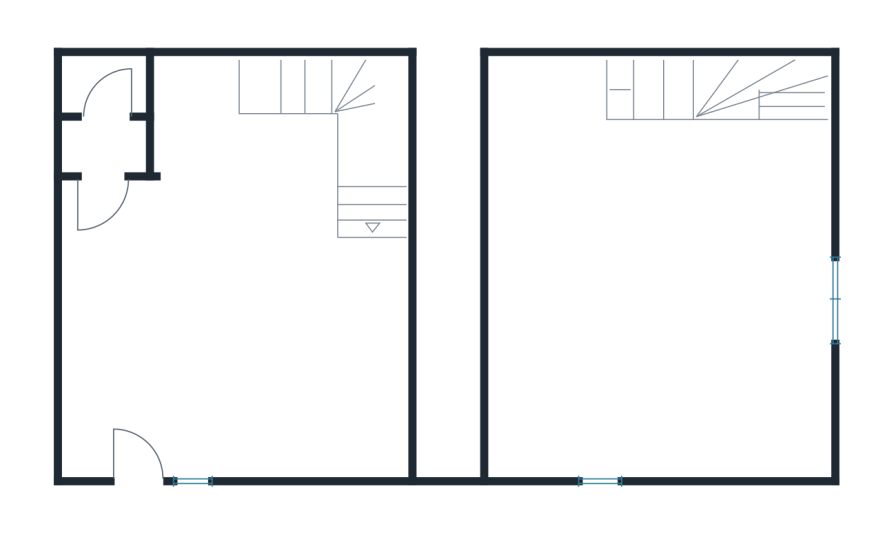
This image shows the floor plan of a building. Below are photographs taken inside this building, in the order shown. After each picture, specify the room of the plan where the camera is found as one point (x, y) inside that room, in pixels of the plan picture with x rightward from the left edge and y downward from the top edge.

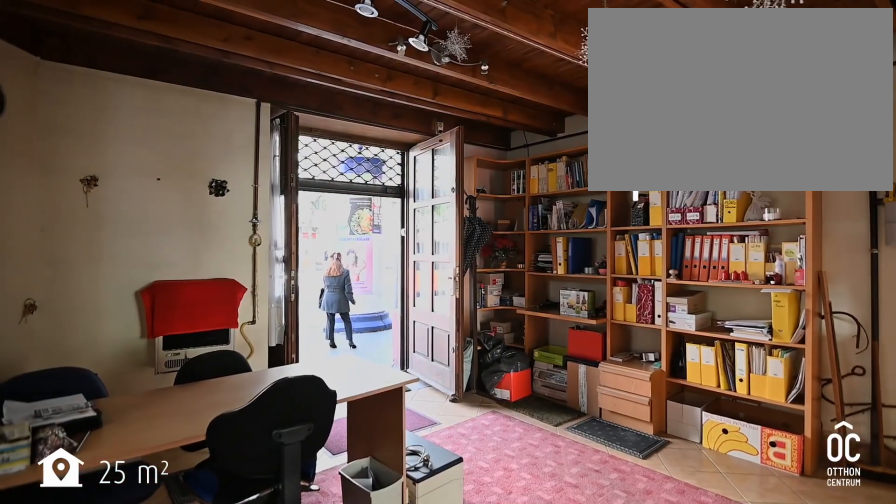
(235, 270)
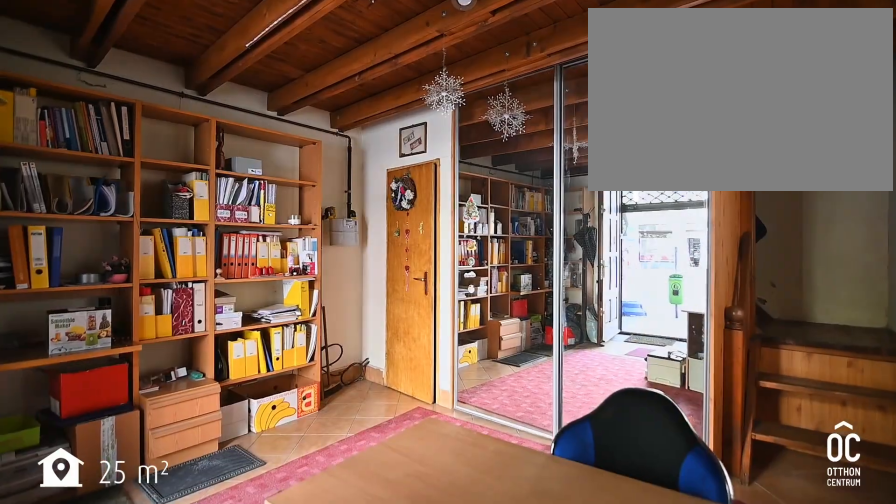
(235, 270)
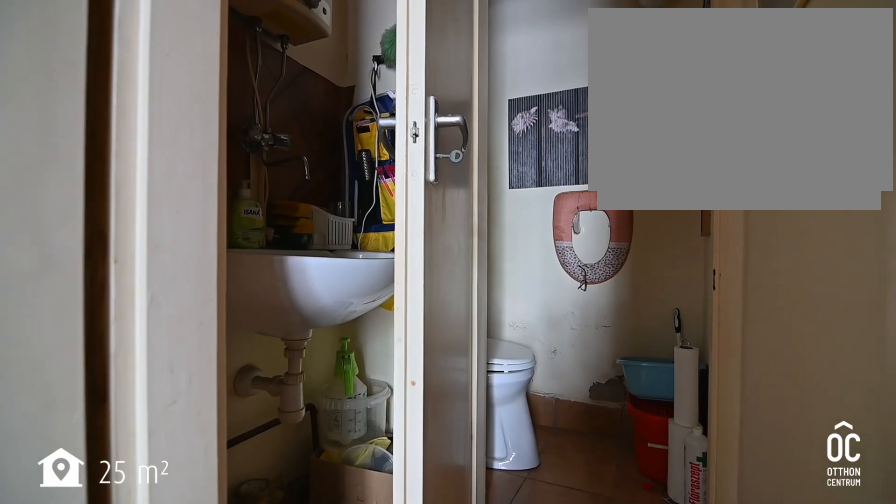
(100, 122)
